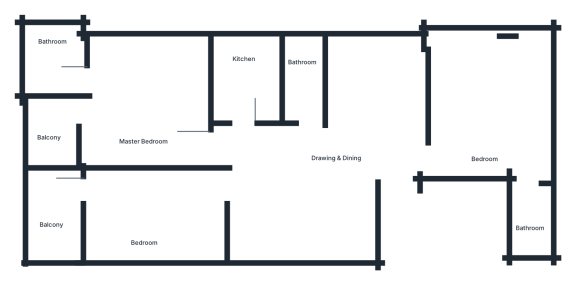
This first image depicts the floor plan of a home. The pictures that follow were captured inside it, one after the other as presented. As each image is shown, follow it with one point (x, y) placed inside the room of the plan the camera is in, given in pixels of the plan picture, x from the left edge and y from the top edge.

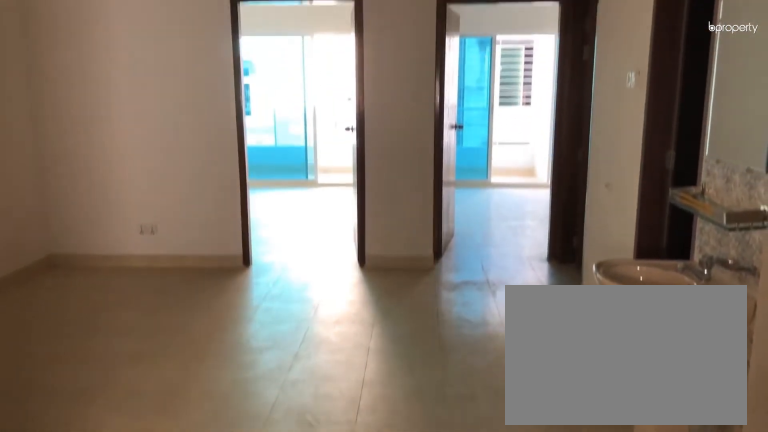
(337, 166)
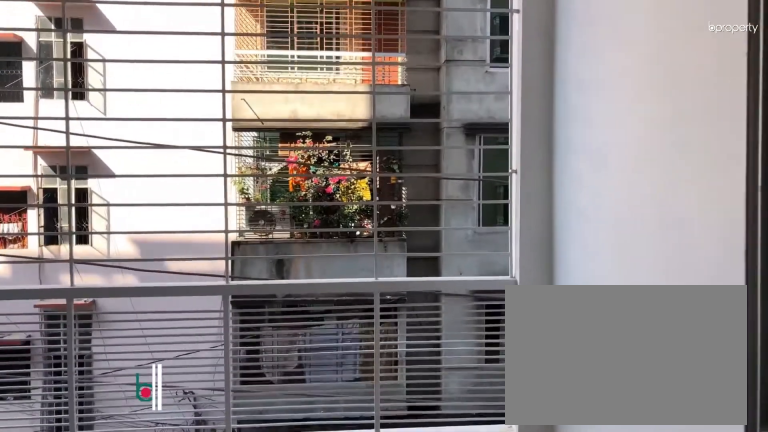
(48, 206)
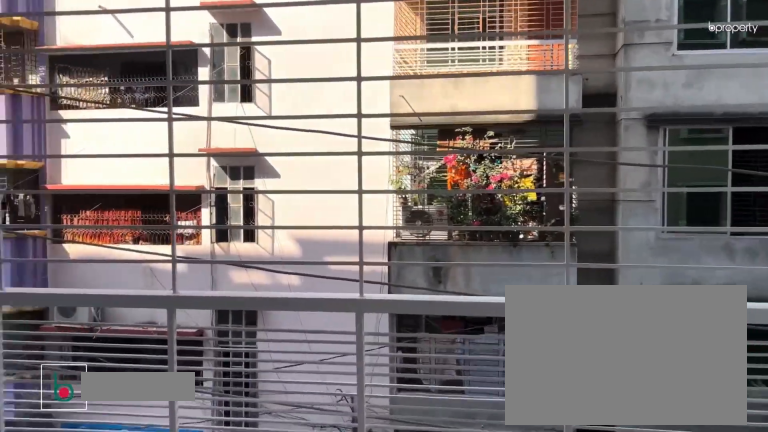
(48, 206)
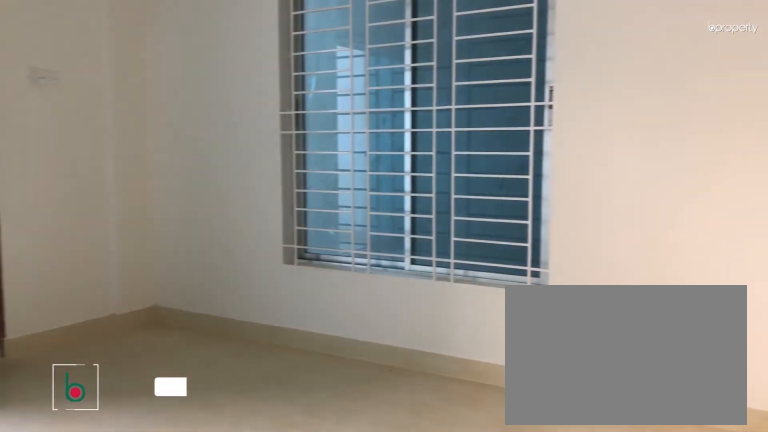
(140, 112)
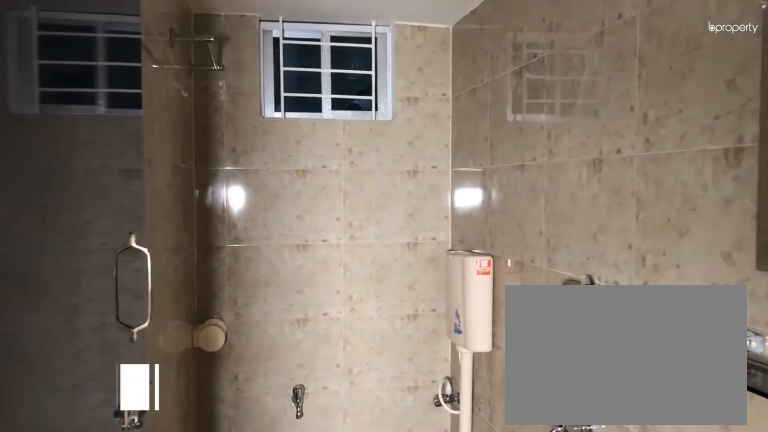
(304, 81)
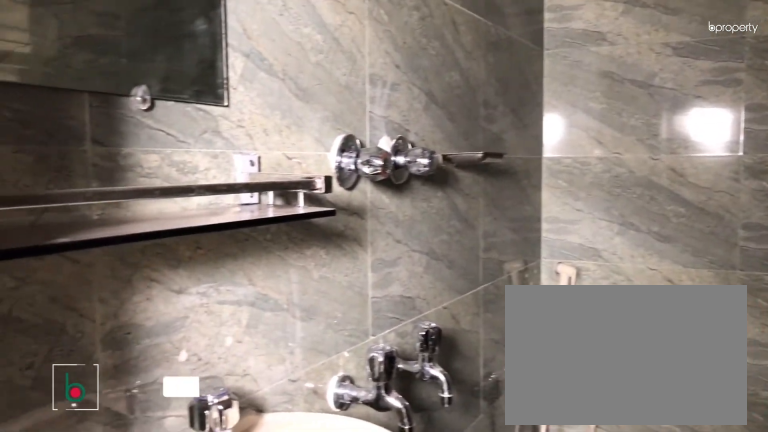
(534, 217)
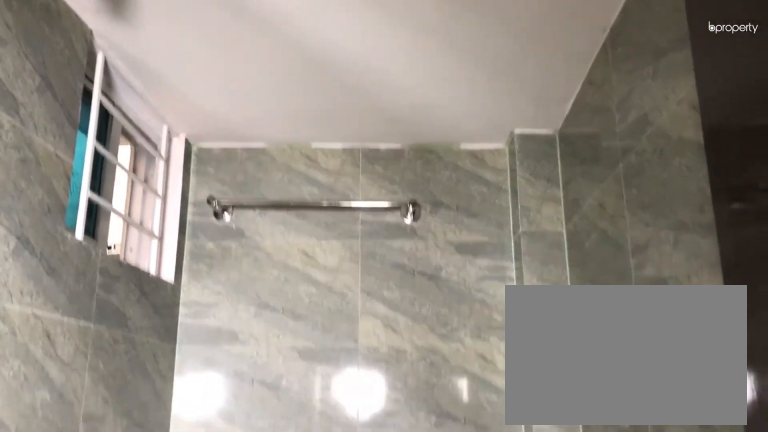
(534, 217)
